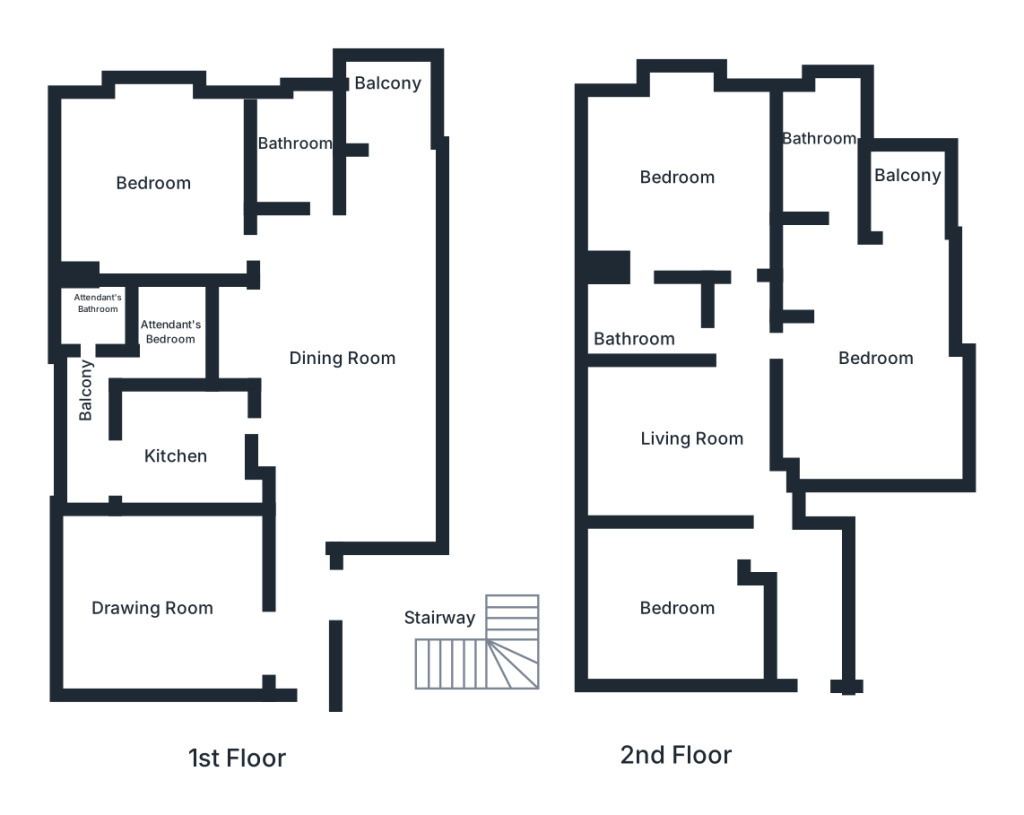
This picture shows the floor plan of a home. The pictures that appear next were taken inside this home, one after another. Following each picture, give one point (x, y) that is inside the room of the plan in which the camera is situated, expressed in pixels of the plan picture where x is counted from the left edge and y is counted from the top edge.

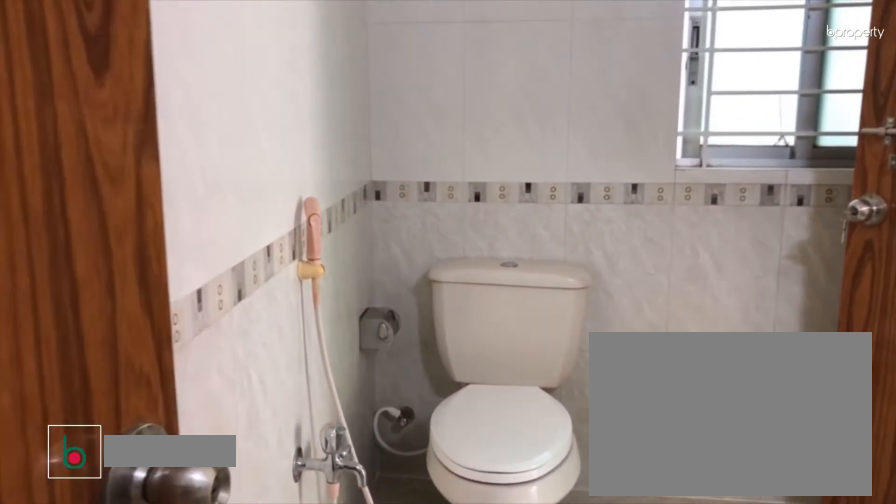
(656, 322)
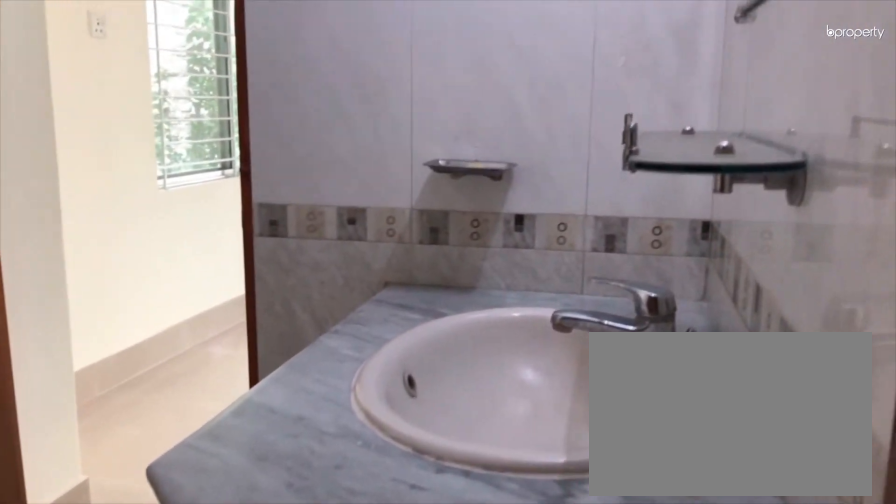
(656, 322)
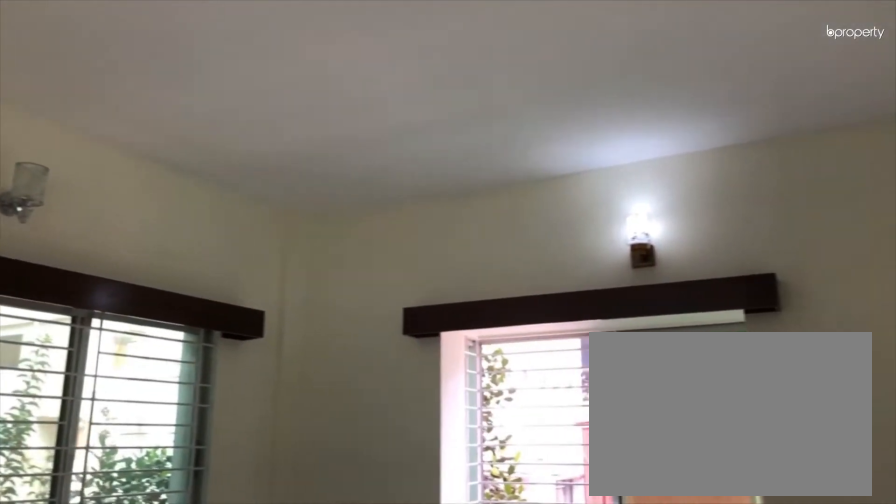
(662, 166)
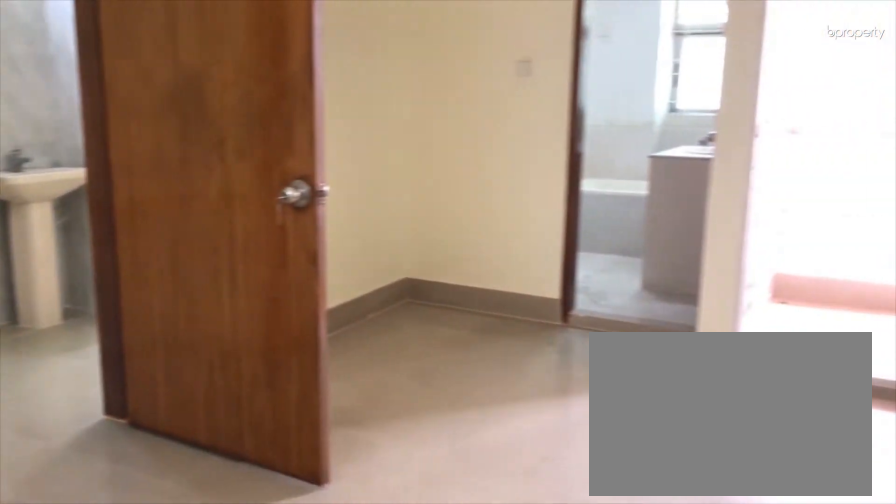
(874, 382)
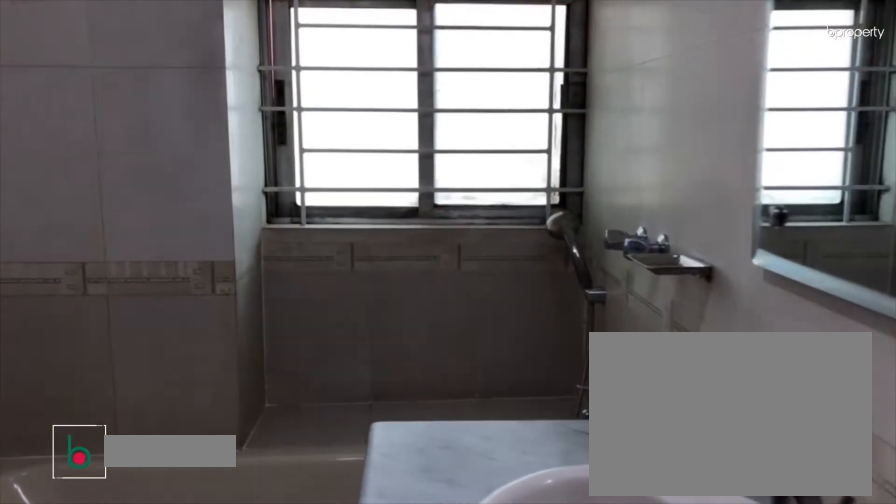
(815, 150)
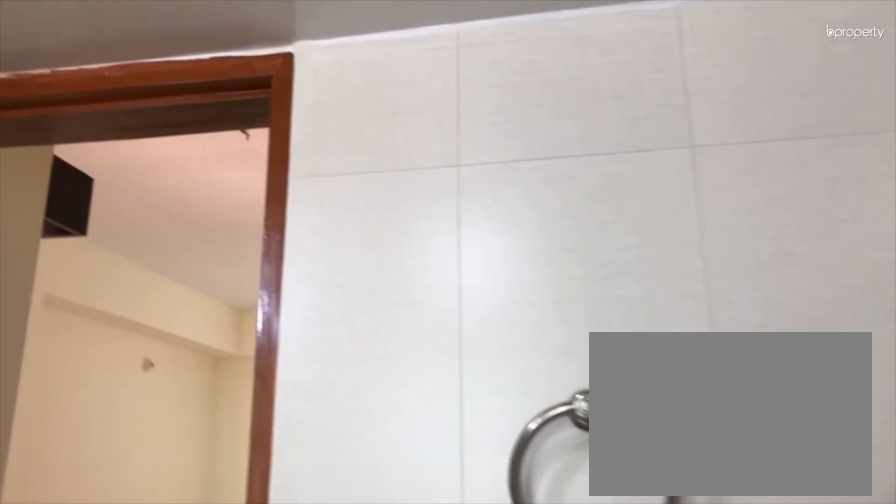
(815, 150)
